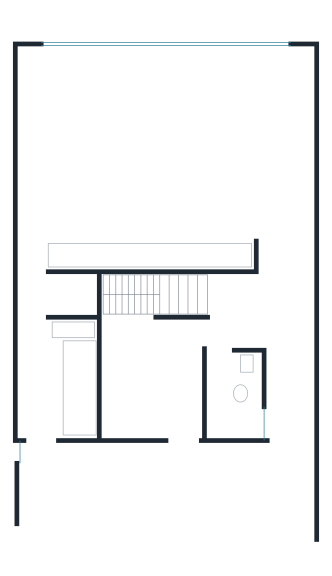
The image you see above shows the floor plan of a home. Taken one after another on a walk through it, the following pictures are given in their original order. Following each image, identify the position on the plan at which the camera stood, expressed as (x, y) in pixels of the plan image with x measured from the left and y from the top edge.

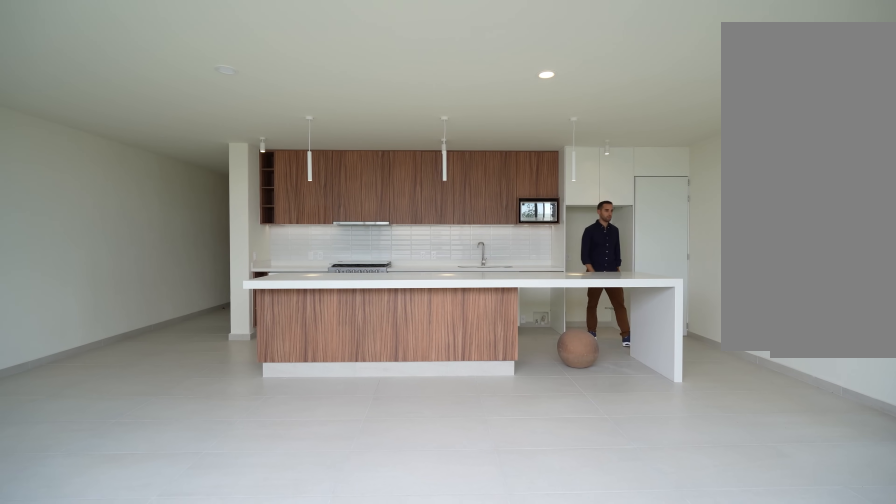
(136, 66)
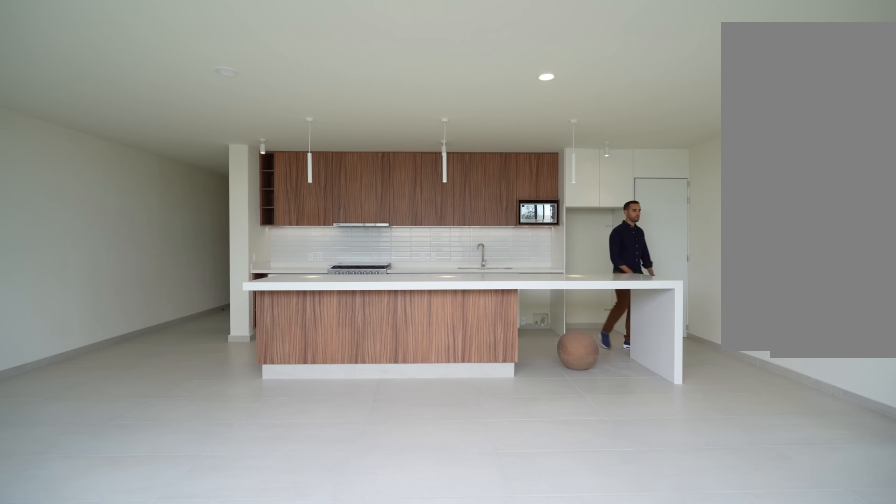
(136, 66)
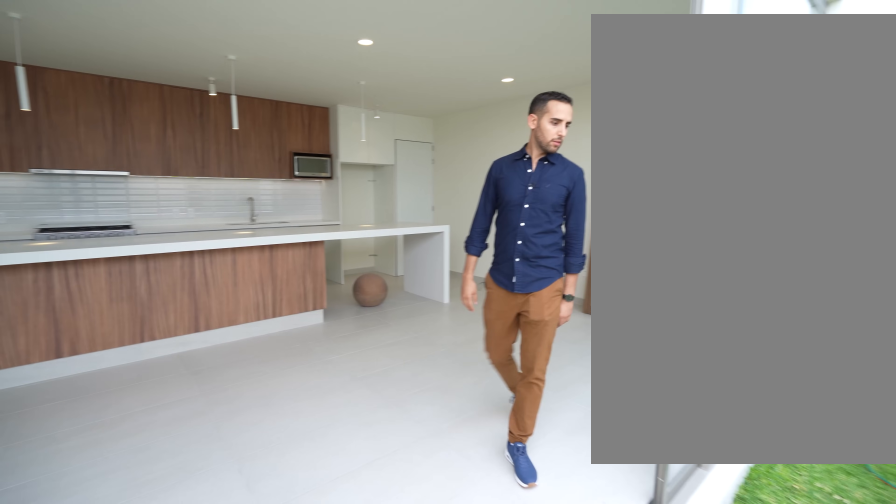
(137, 62)
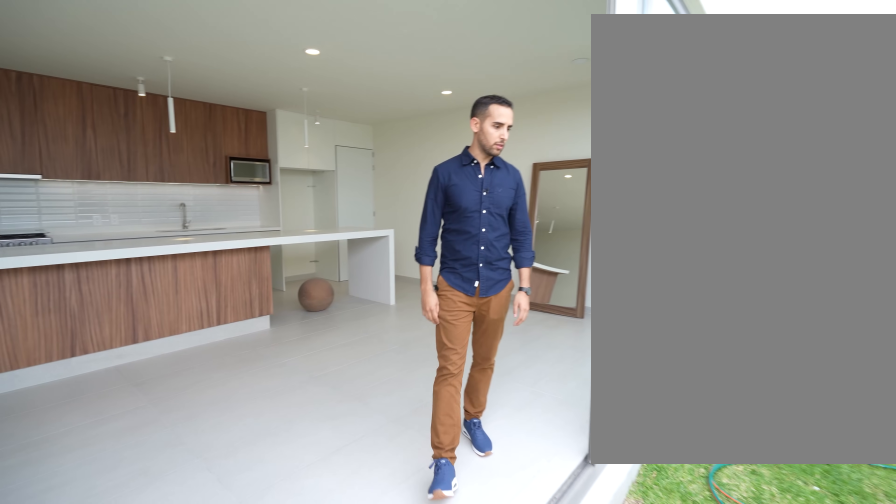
(137, 57)
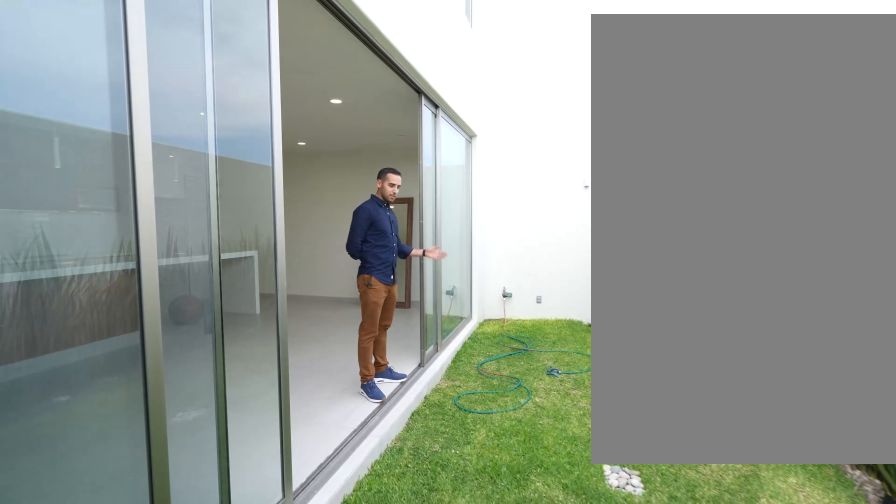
(213, 32)
